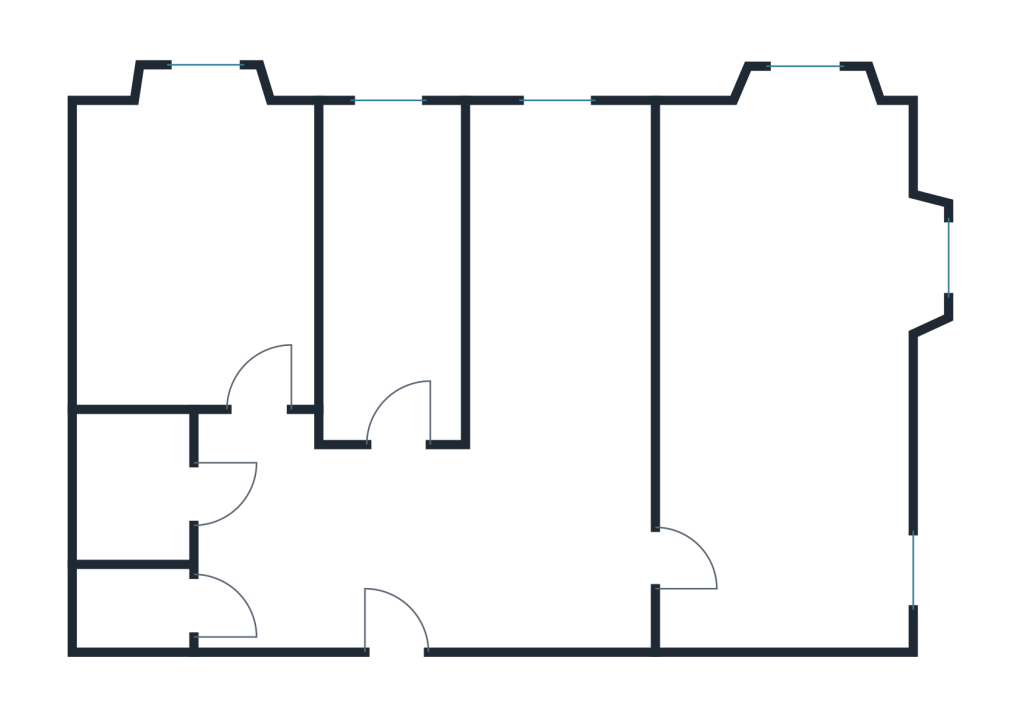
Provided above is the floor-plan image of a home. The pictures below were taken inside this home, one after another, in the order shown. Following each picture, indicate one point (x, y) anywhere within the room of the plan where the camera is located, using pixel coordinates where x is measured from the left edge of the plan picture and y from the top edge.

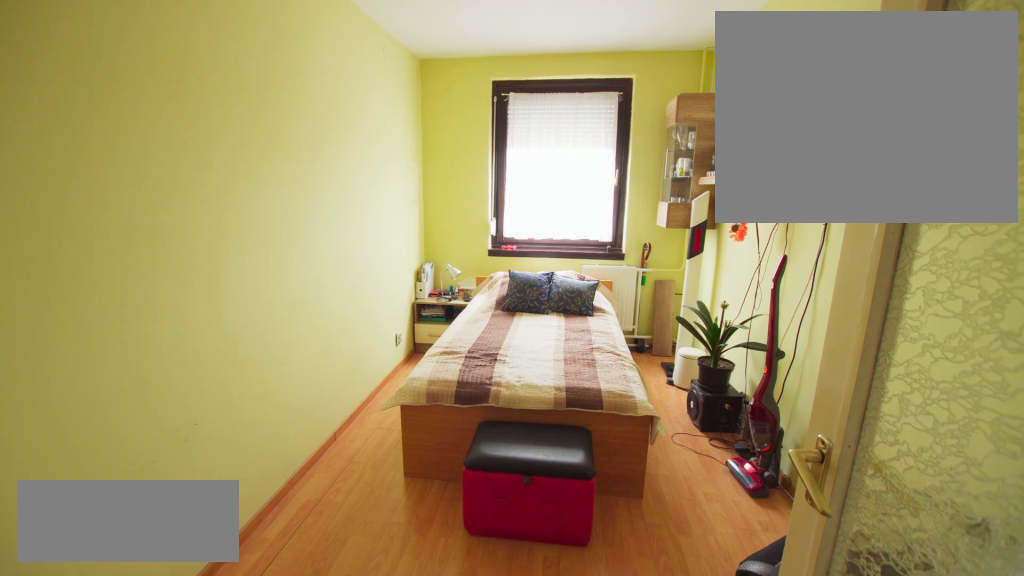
(391, 279)
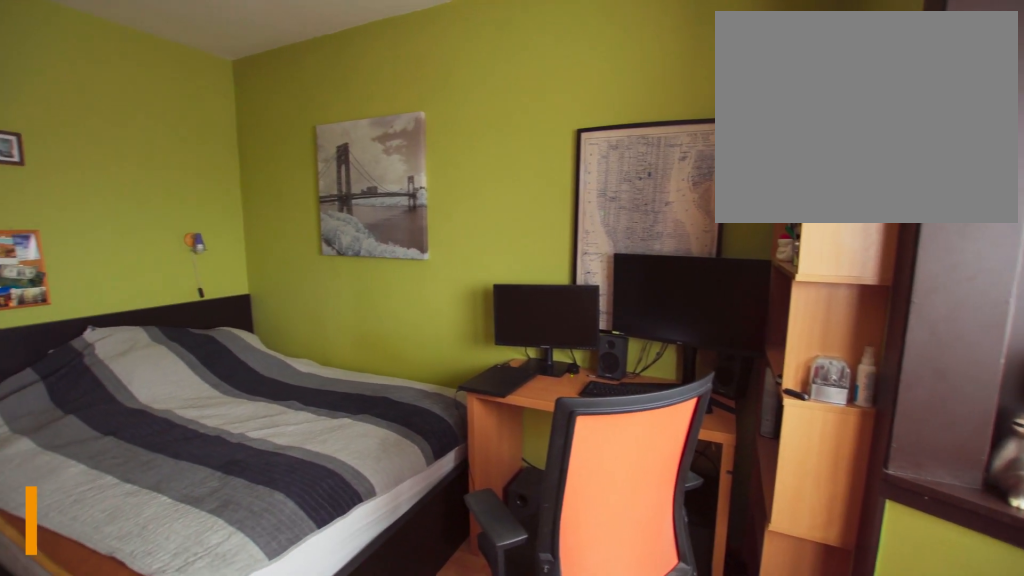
(200, 280)
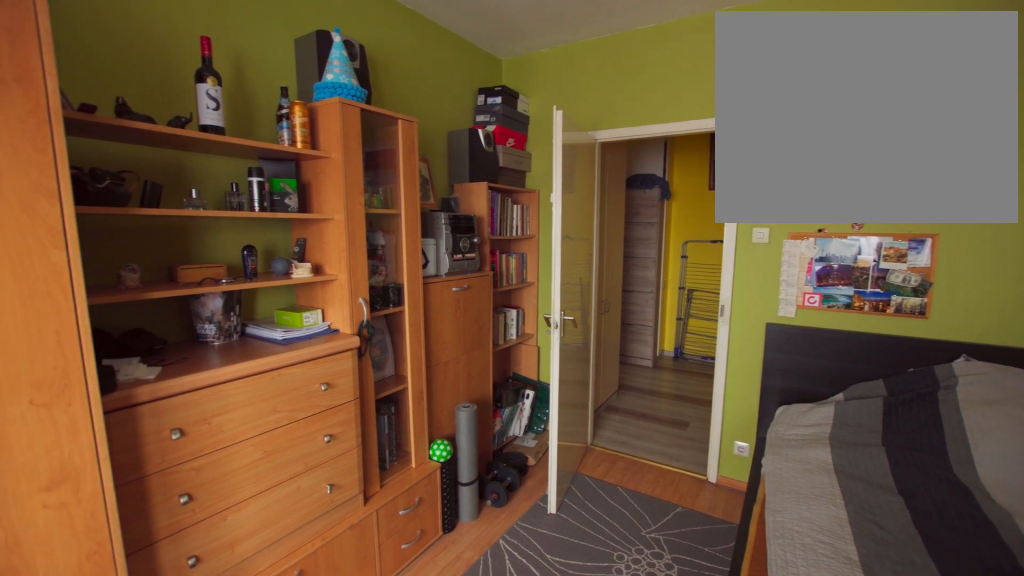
(200, 280)
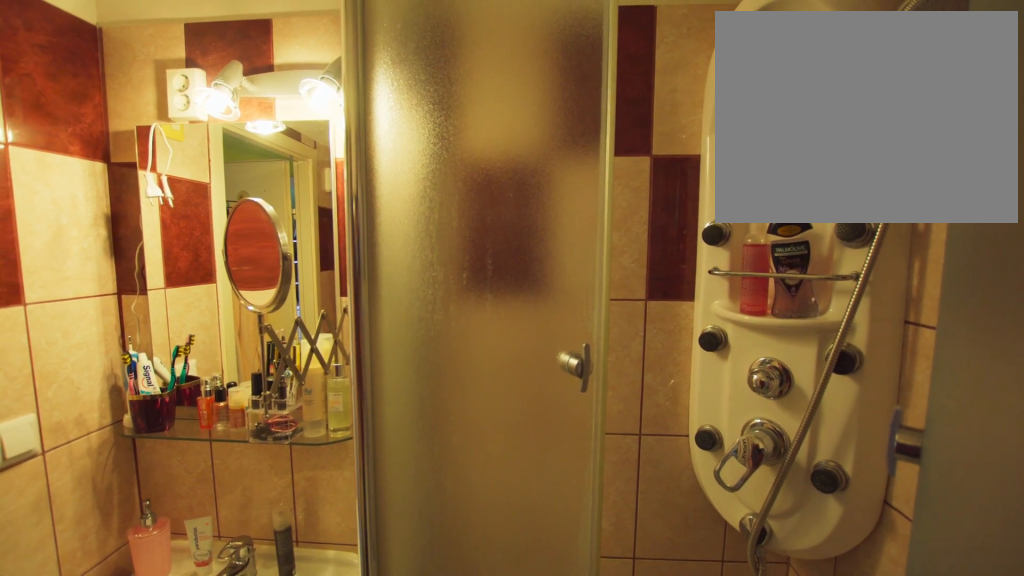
(137, 484)
